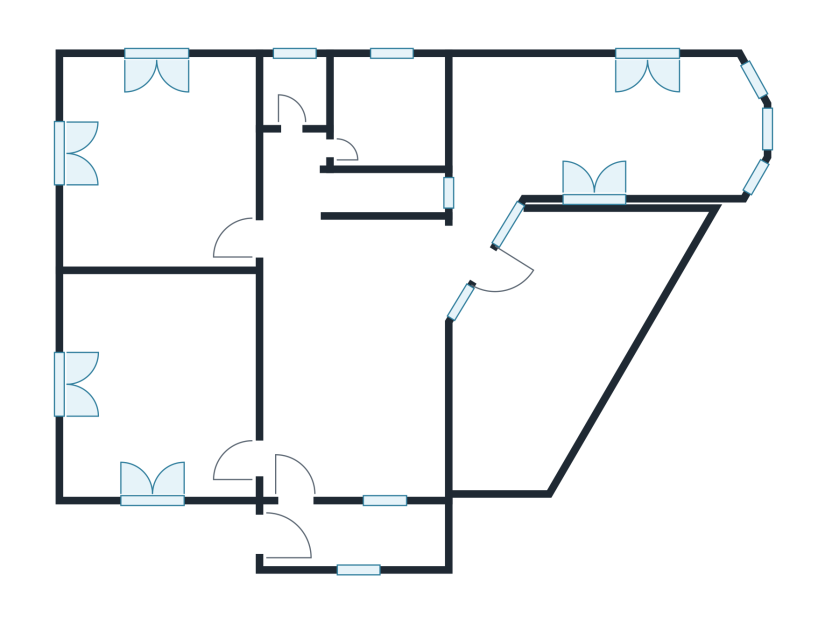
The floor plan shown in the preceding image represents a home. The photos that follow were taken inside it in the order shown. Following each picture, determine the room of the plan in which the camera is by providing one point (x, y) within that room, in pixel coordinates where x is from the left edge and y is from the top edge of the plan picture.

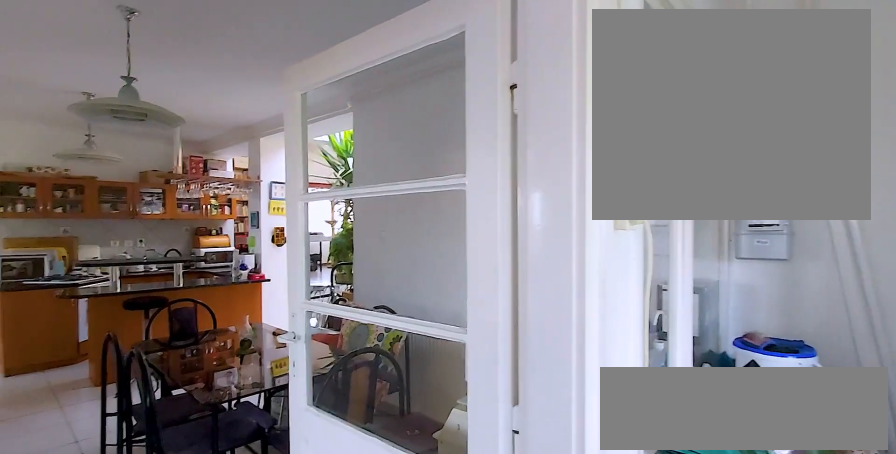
(355, 540)
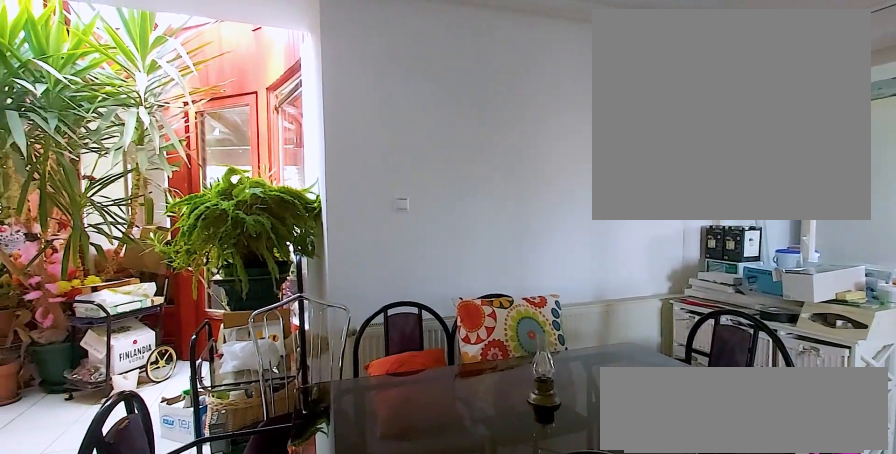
(355, 369)
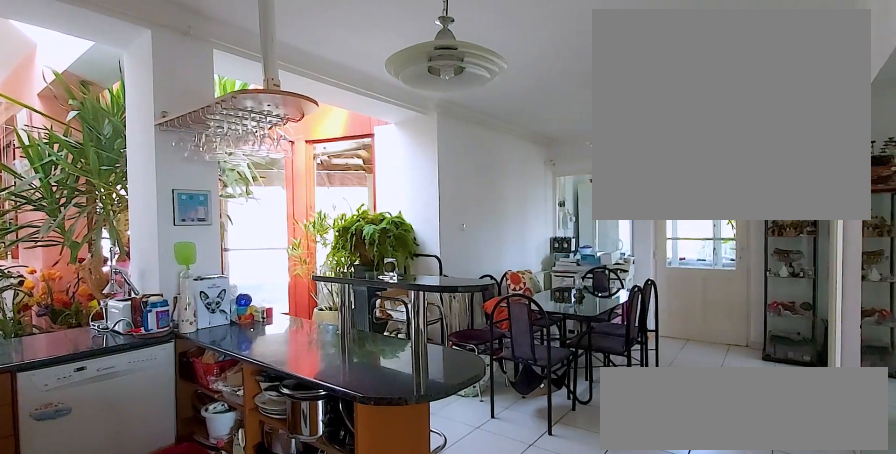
(355, 369)
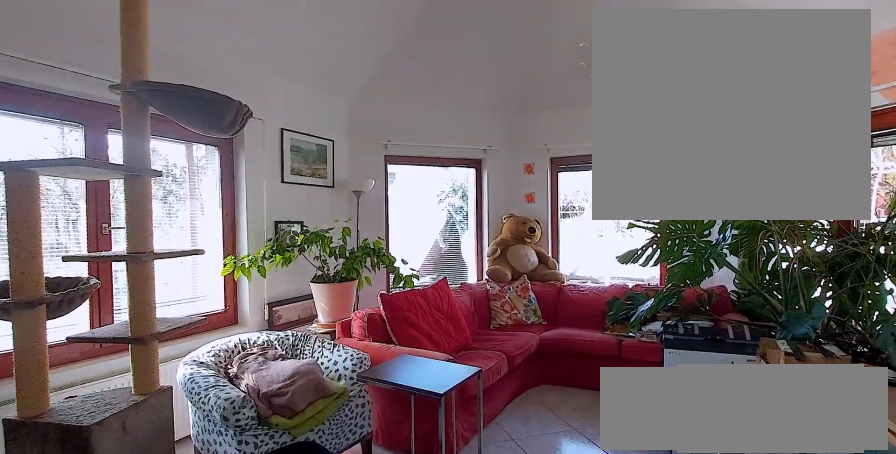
(615, 129)
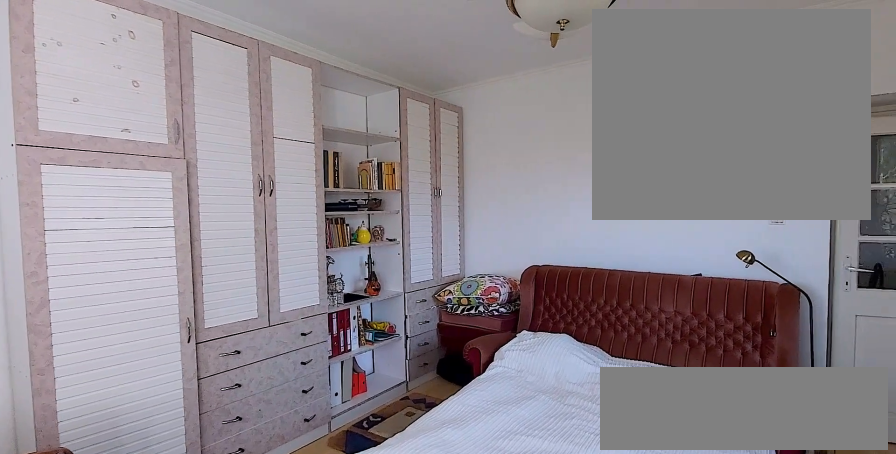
(163, 393)
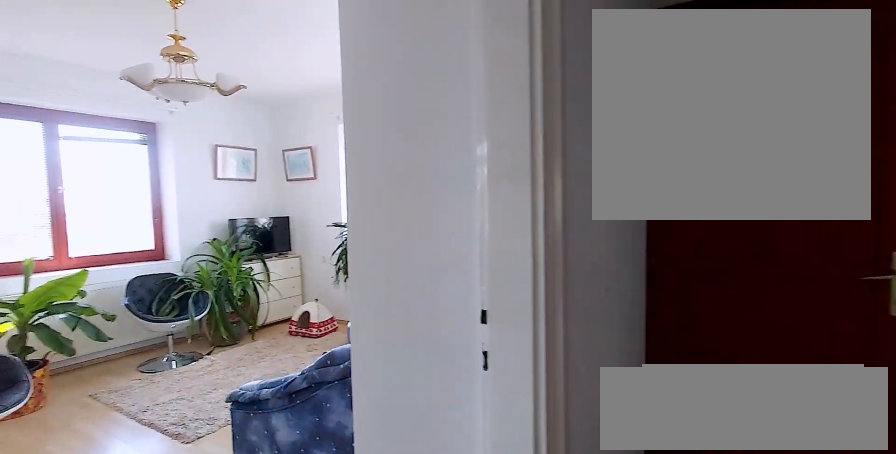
(163, 170)
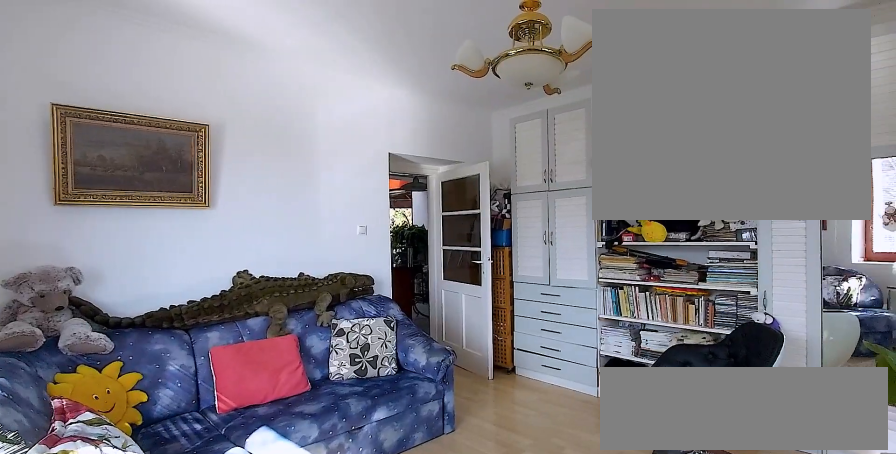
(163, 170)
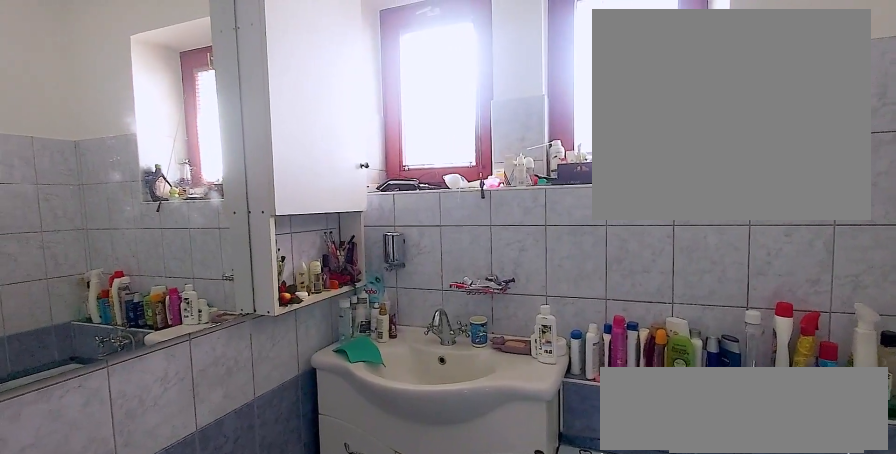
(392, 117)
